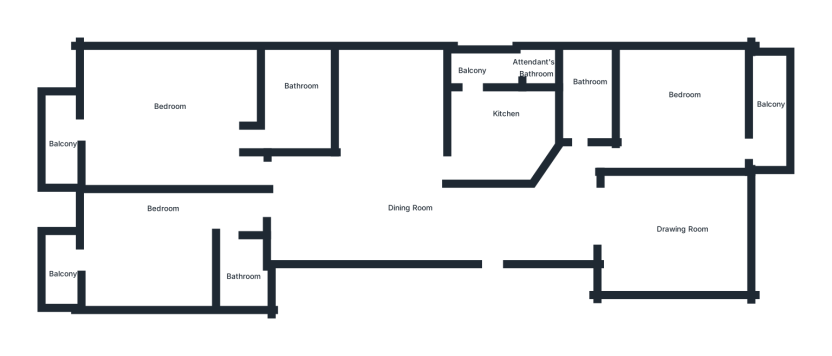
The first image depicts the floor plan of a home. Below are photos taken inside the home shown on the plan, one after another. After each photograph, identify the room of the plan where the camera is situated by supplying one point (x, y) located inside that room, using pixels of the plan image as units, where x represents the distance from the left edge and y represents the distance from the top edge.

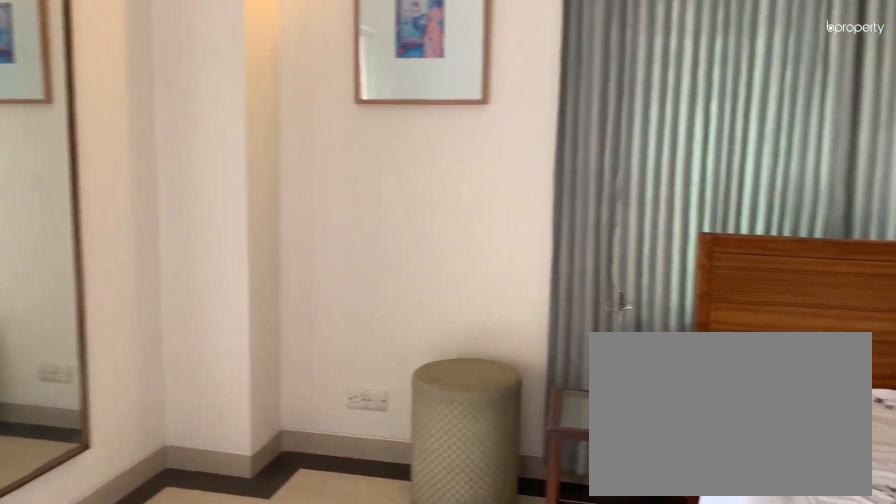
(183, 123)
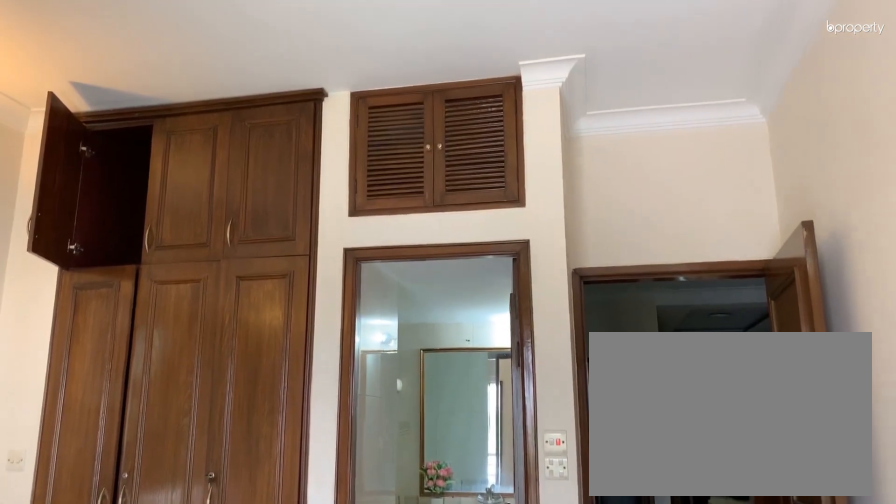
(183, 123)
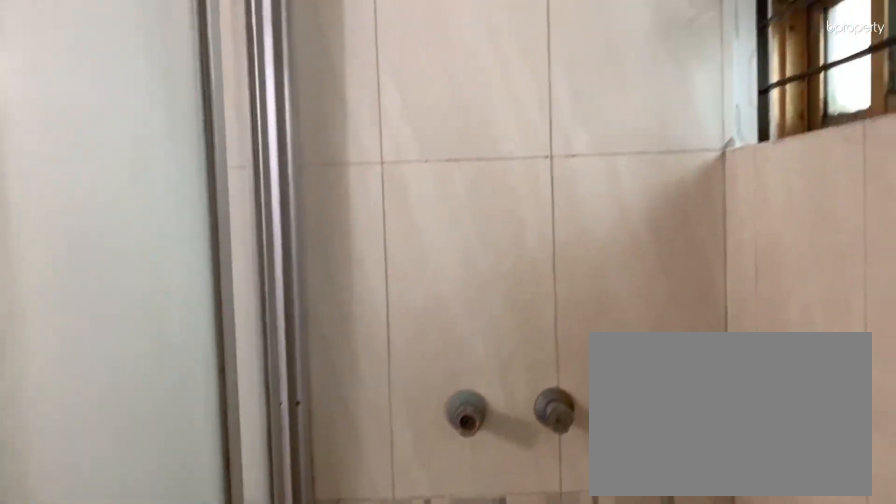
(300, 114)
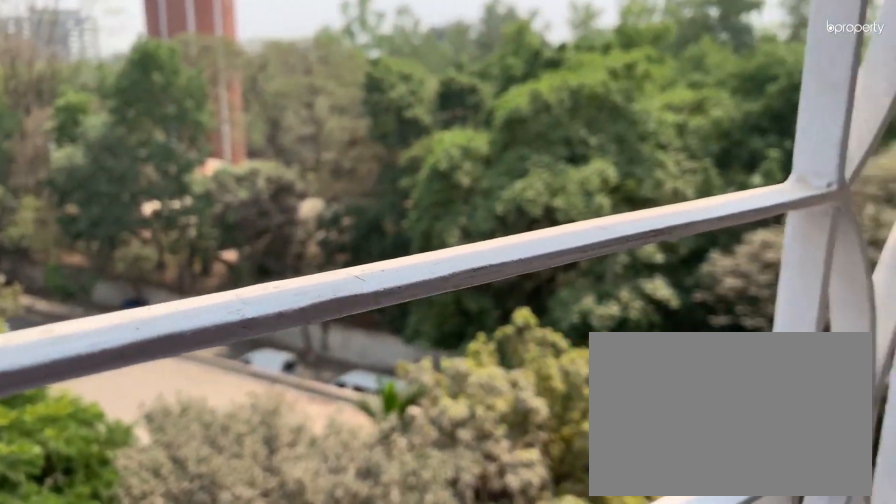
(66, 133)
